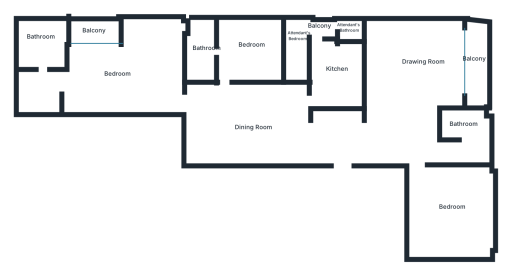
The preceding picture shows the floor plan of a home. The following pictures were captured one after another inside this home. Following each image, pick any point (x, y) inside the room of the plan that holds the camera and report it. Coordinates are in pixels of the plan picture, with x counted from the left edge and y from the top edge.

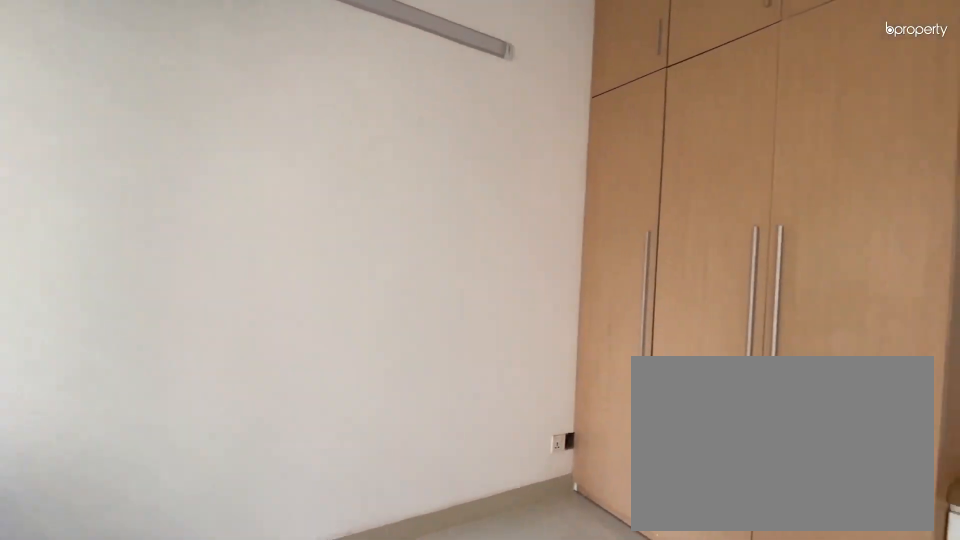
(246, 47)
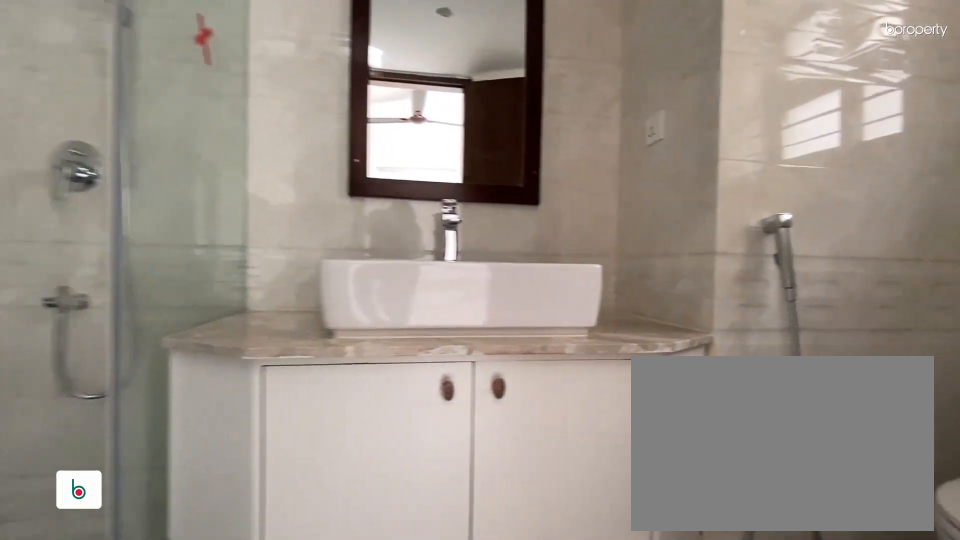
(203, 48)
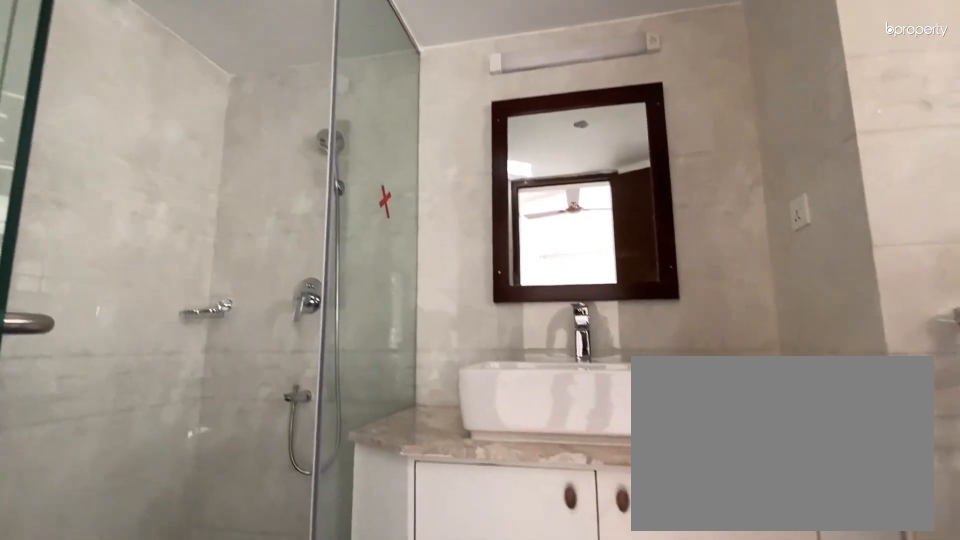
(203, 48)
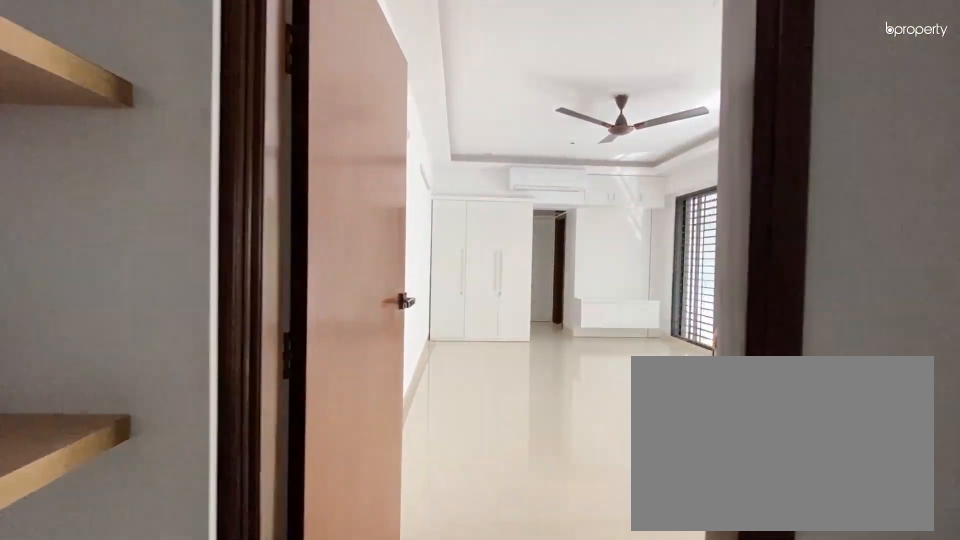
(172, 96)
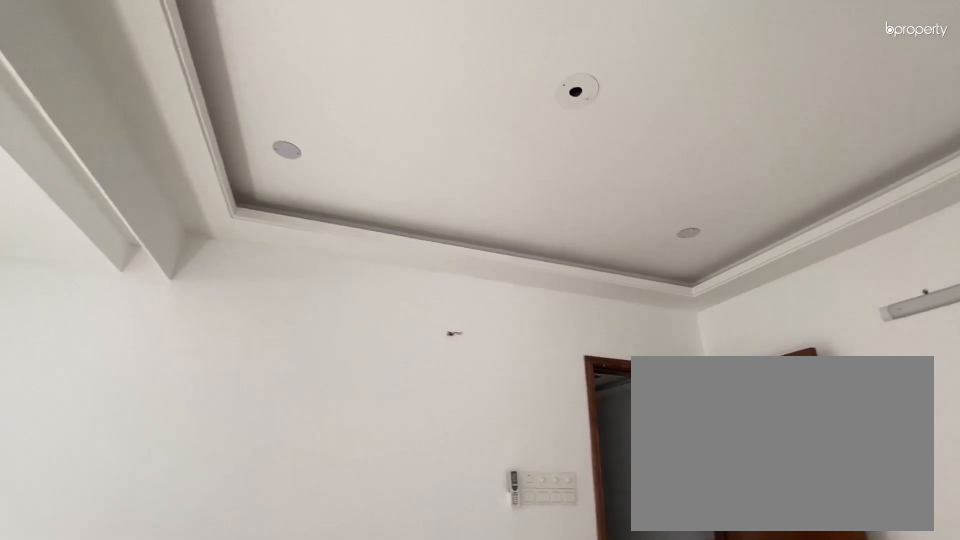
(129, 71)
